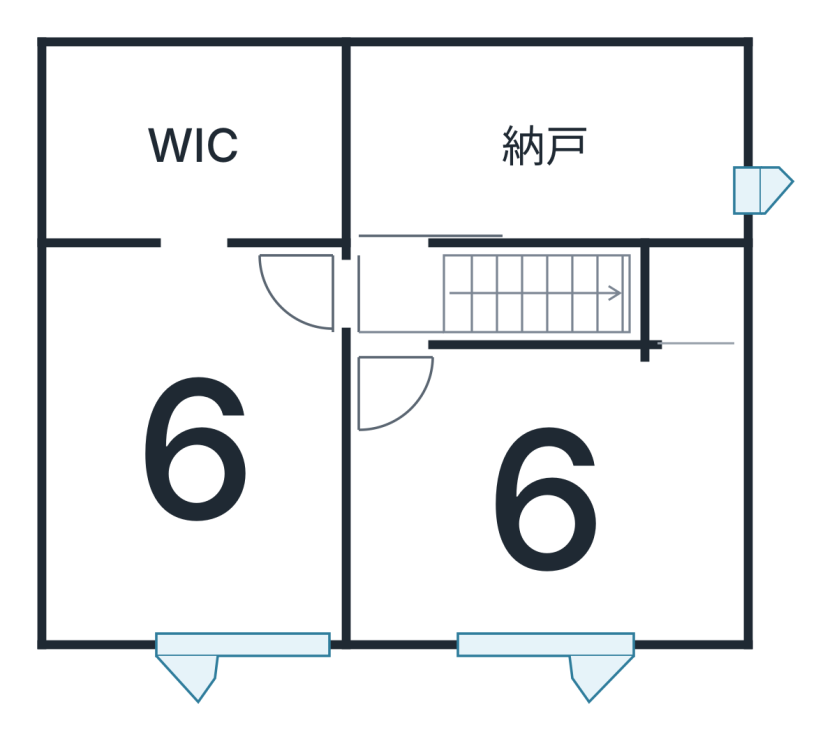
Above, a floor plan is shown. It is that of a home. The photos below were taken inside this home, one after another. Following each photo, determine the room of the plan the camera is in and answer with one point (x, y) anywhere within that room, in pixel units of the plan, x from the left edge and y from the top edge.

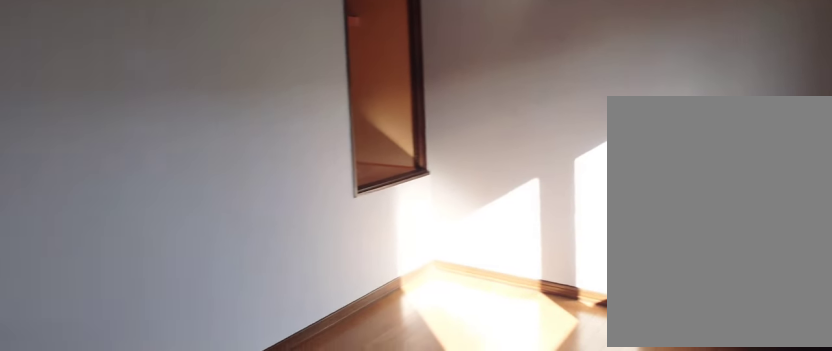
(529, 520)
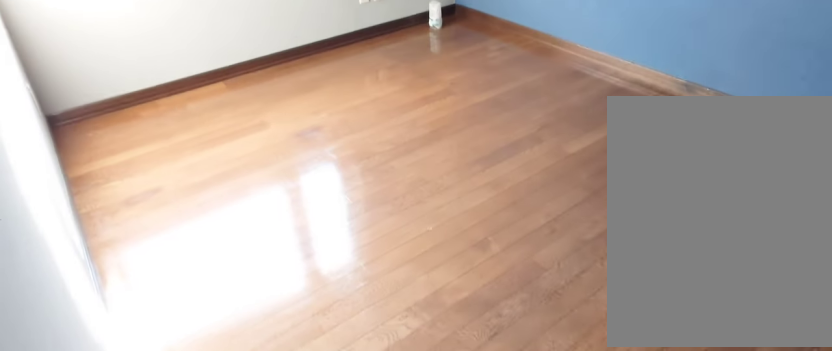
(178, 476)
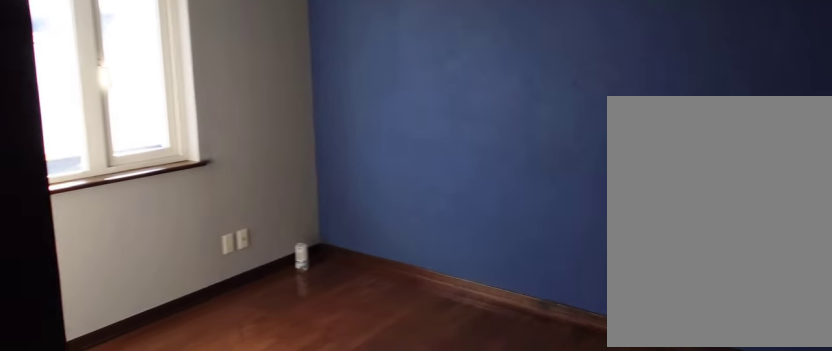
(178, 476)
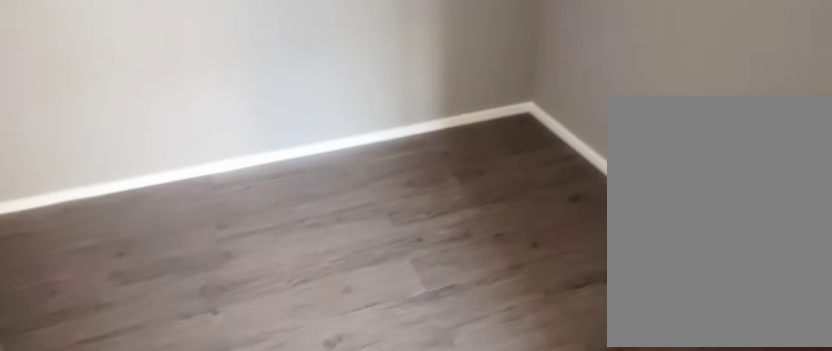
(205, 158)
